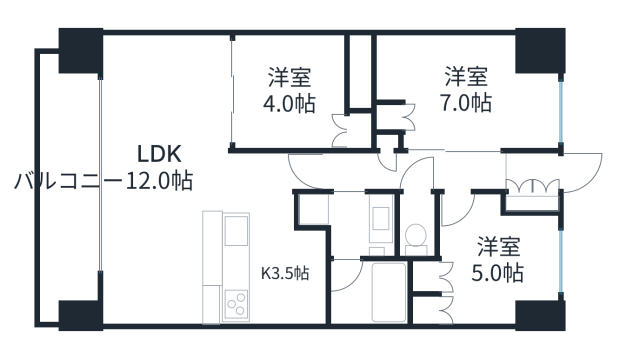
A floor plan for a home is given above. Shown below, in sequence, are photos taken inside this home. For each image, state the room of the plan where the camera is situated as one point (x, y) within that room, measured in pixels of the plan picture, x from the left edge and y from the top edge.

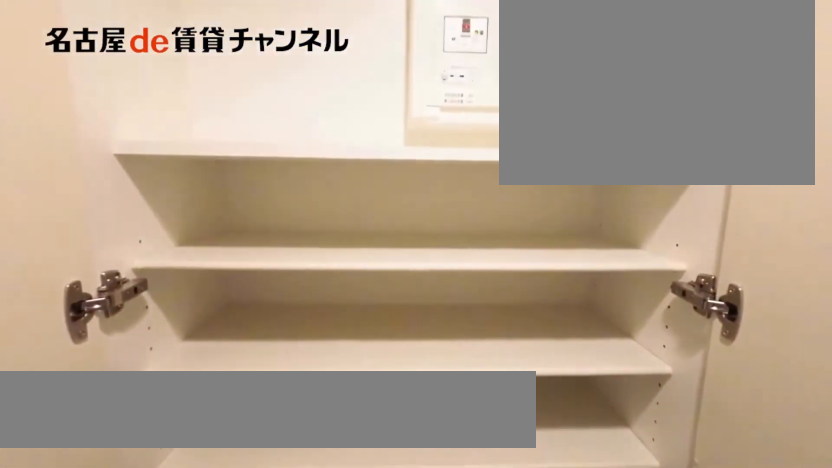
(532, 204)
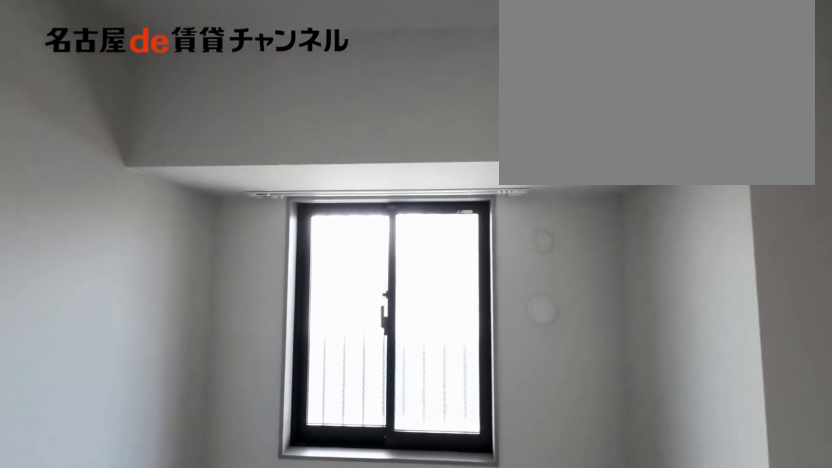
(498, 262)
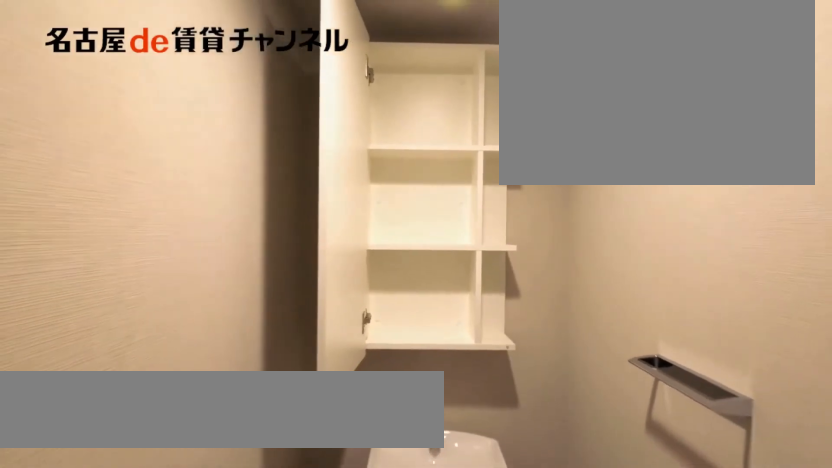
(418, 227)
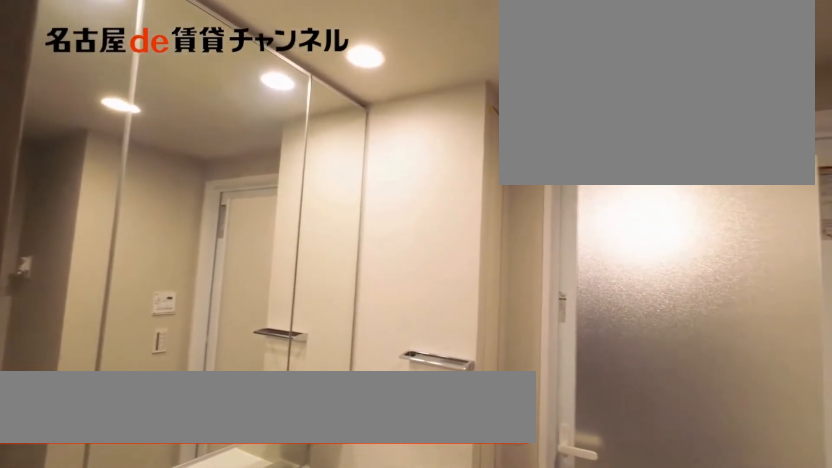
(351, 222)
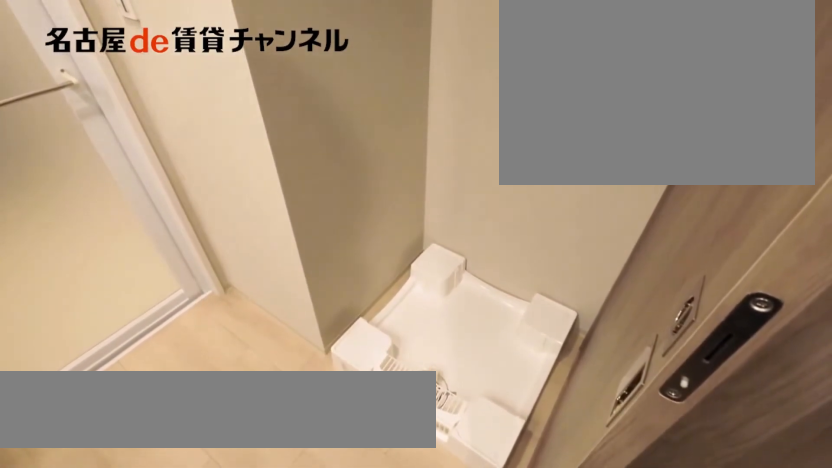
(351, 222)
